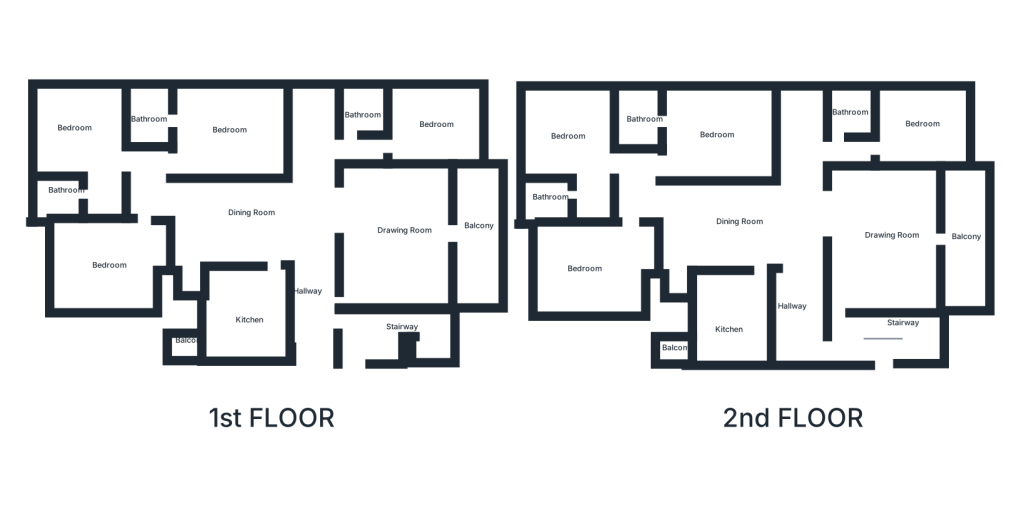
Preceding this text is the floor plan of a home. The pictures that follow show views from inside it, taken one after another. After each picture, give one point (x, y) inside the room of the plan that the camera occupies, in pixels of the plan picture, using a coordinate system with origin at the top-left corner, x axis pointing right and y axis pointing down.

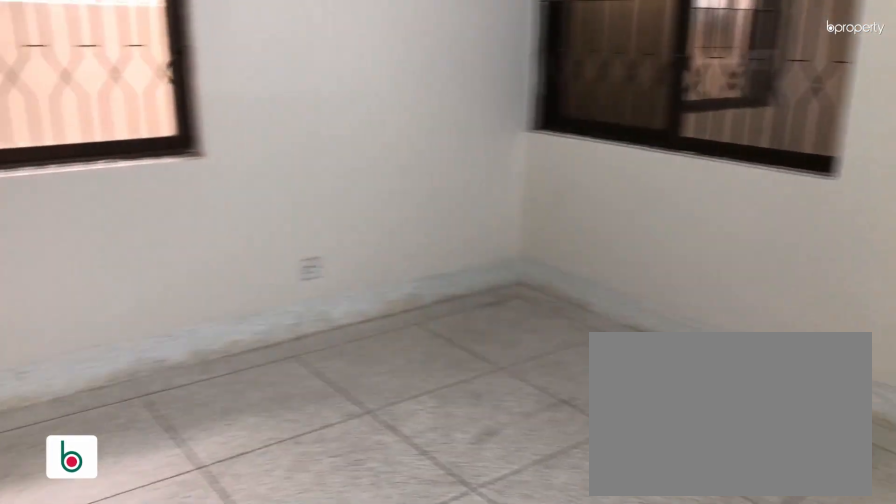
(220, 122)
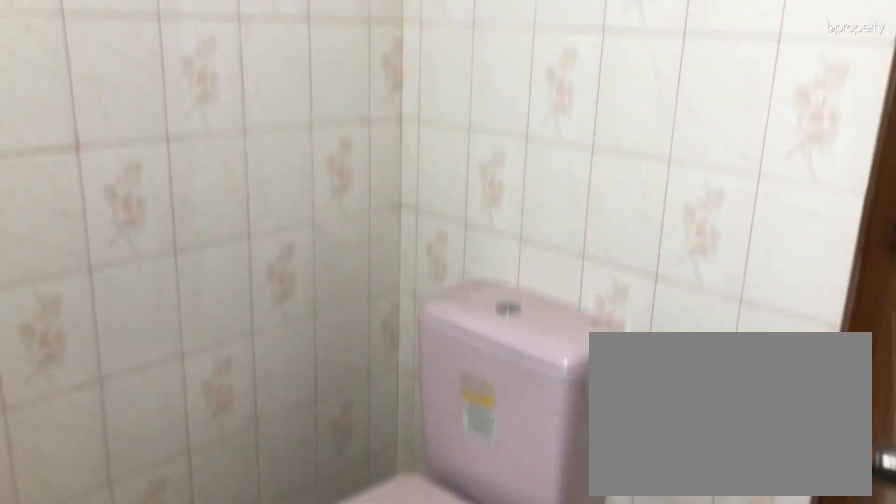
(153, 114)
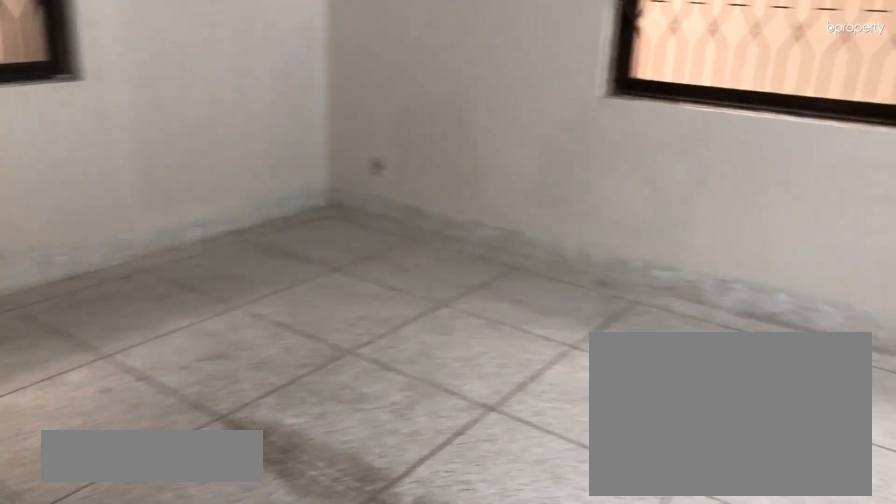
(91, 136)
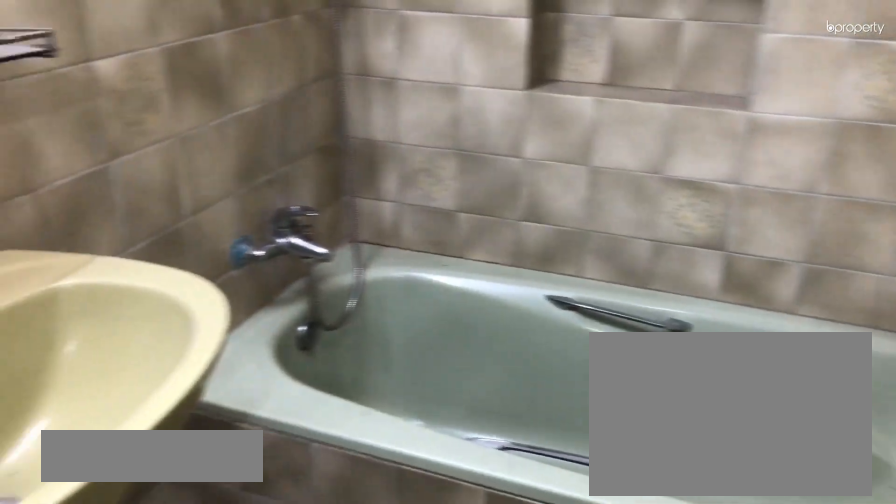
(58, 197)
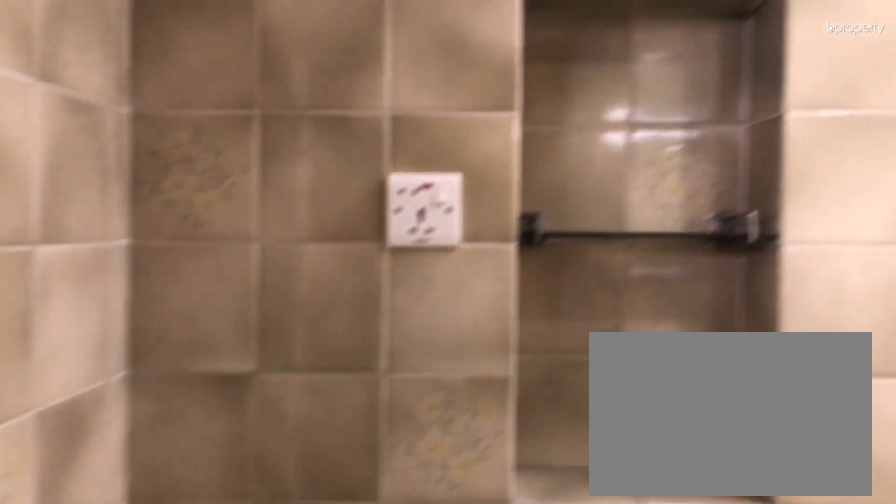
(58, 197)
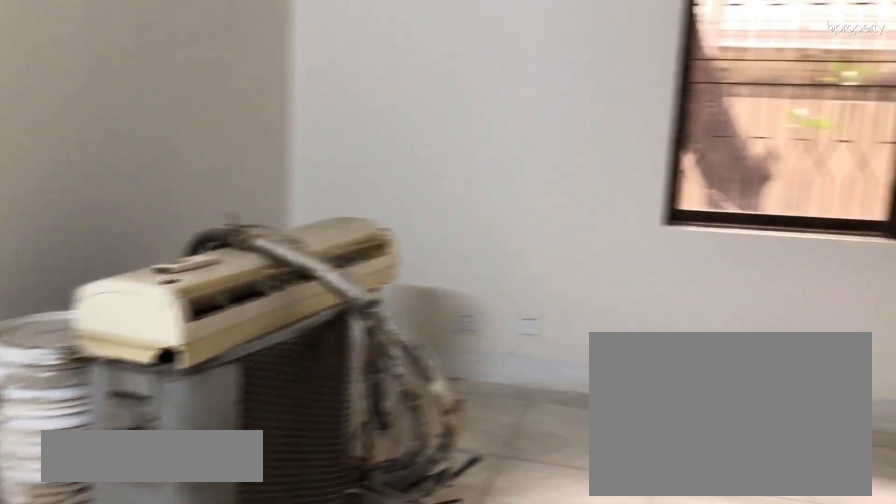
(110, 262)
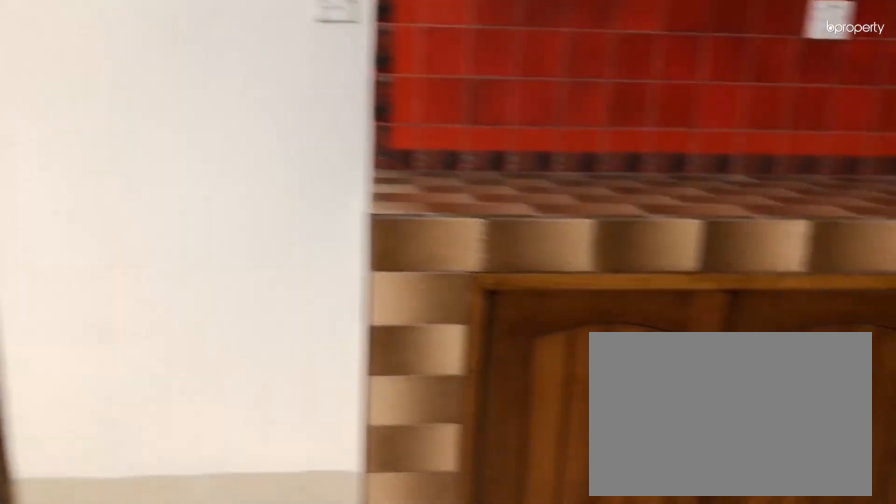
(247, 316)
